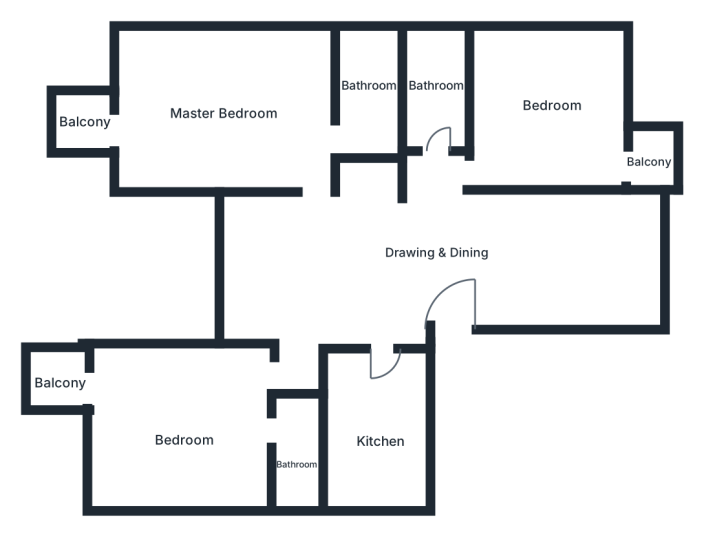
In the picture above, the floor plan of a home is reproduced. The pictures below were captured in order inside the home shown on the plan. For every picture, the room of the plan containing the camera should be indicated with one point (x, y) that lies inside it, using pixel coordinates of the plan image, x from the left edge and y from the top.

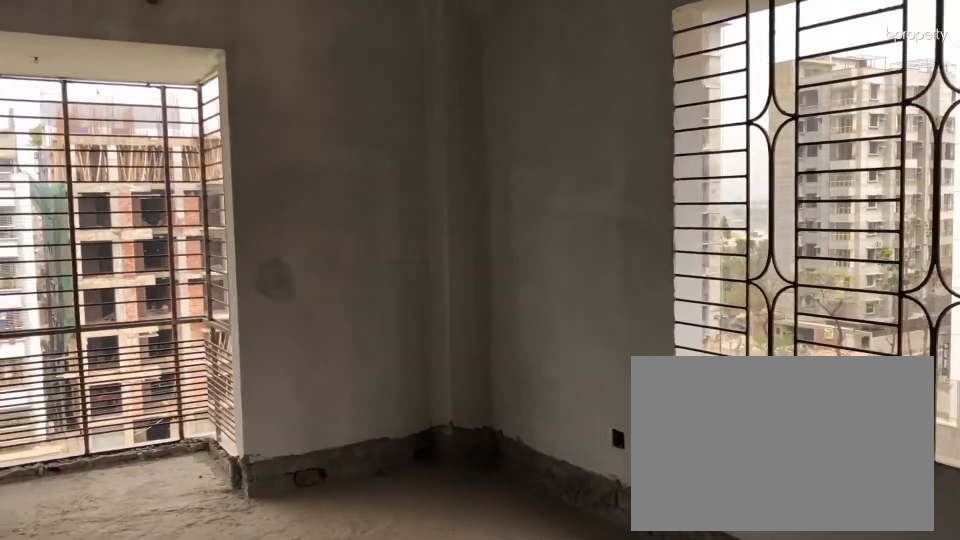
(235, 105)
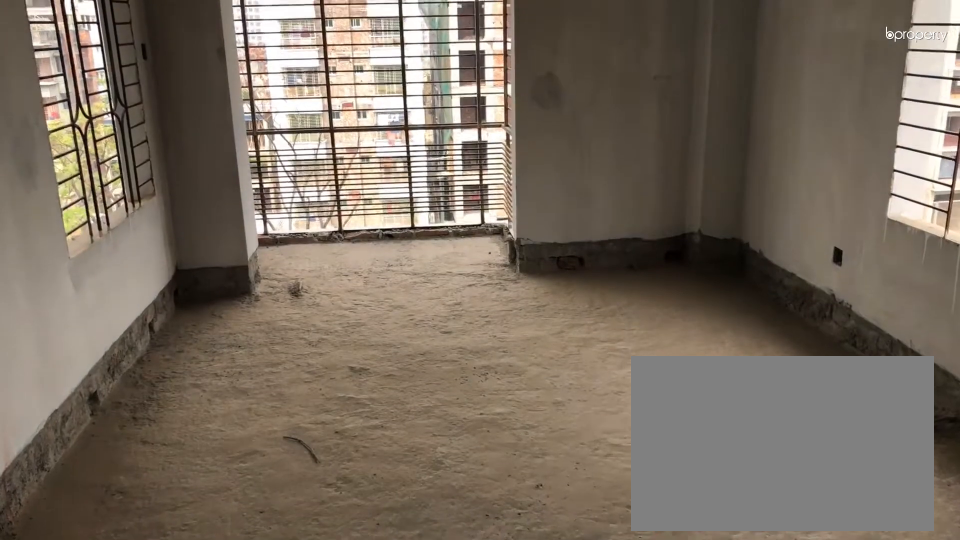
(235, 105)
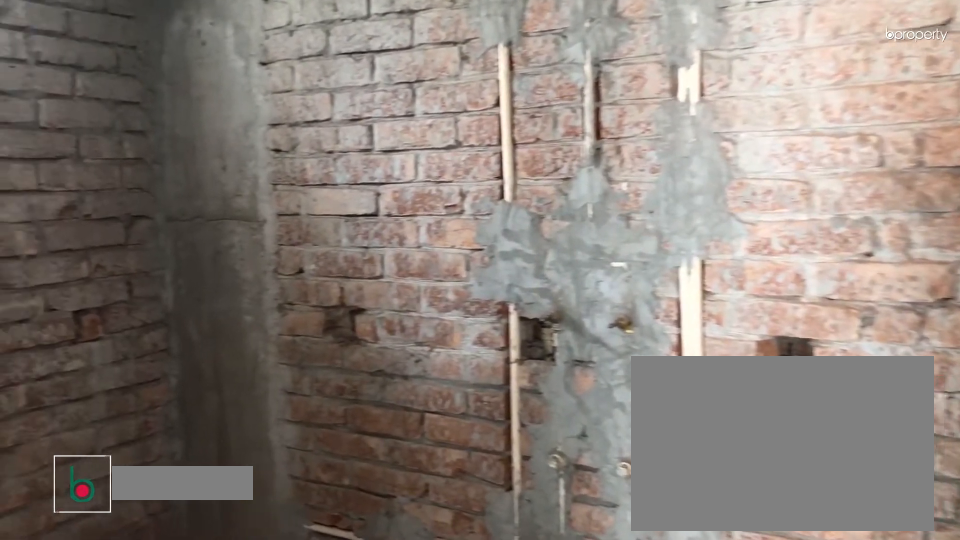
(369, 74)
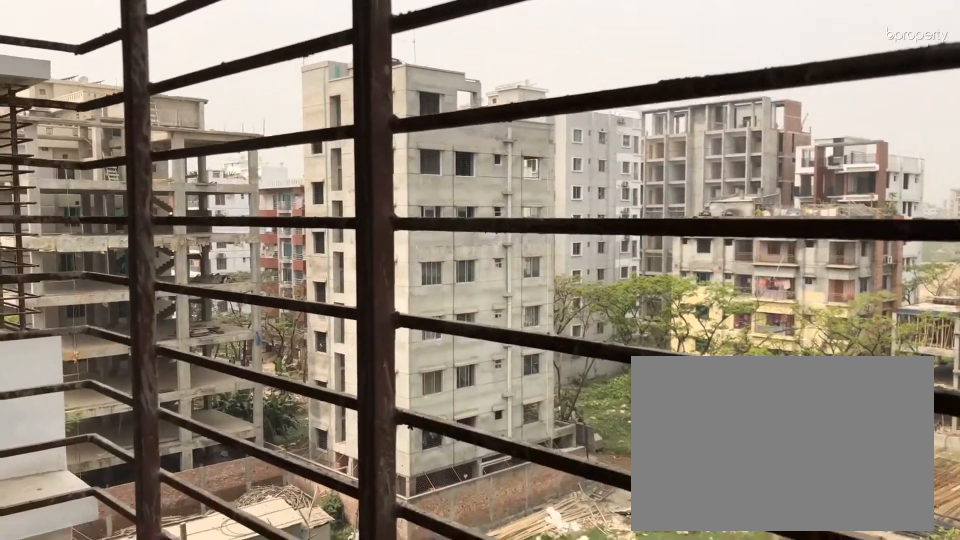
(88, 125)
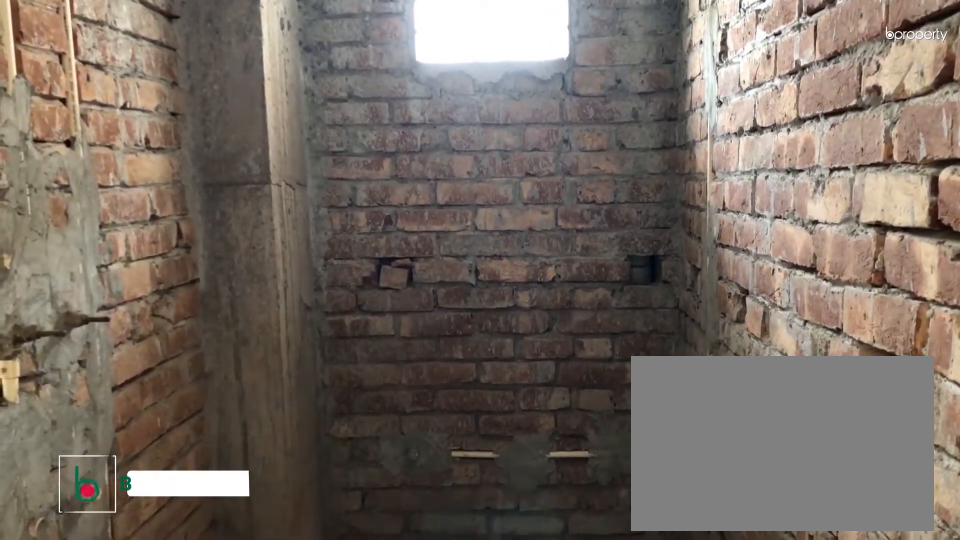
(431, 84)
